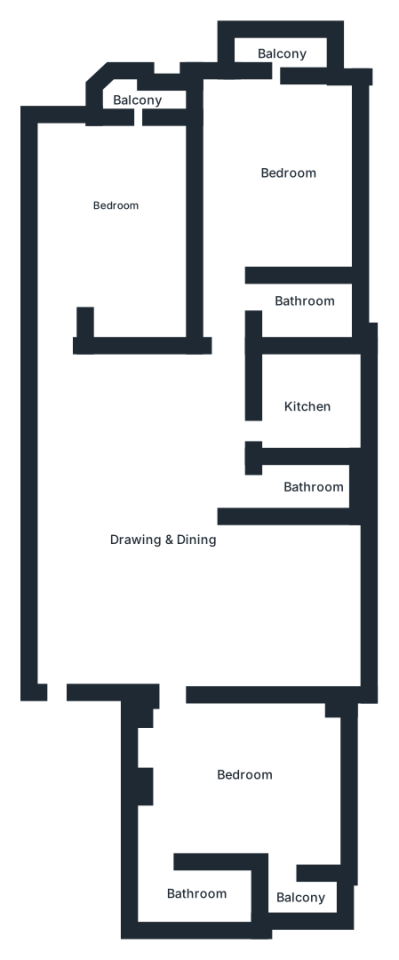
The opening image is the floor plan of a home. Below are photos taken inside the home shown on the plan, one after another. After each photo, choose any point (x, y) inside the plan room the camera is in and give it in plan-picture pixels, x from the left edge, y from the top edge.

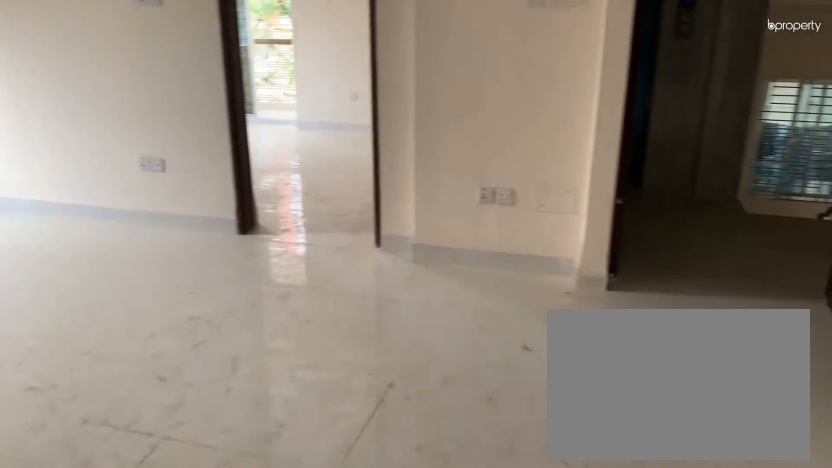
(172, 579)
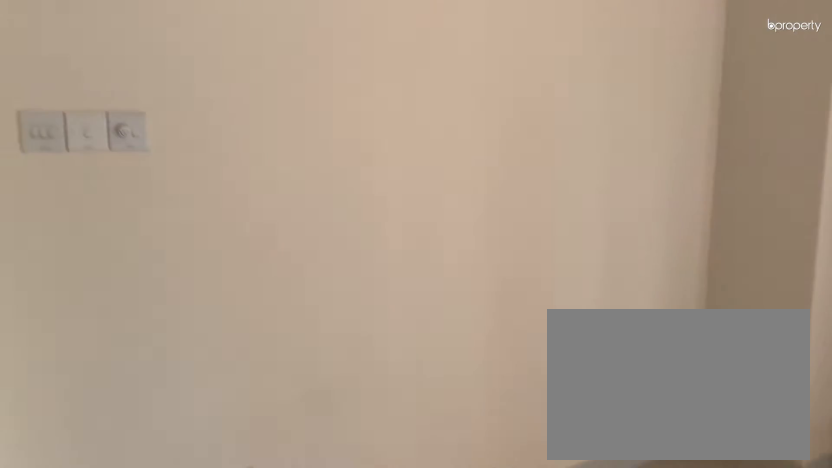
(240, 797)
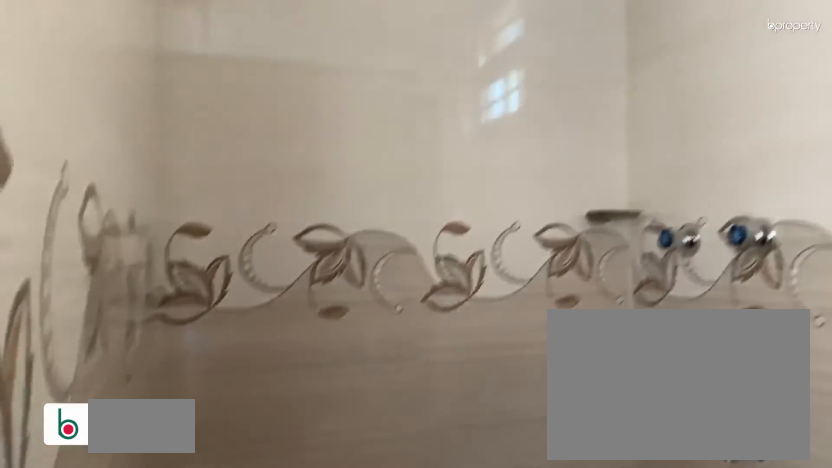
(192, 890)
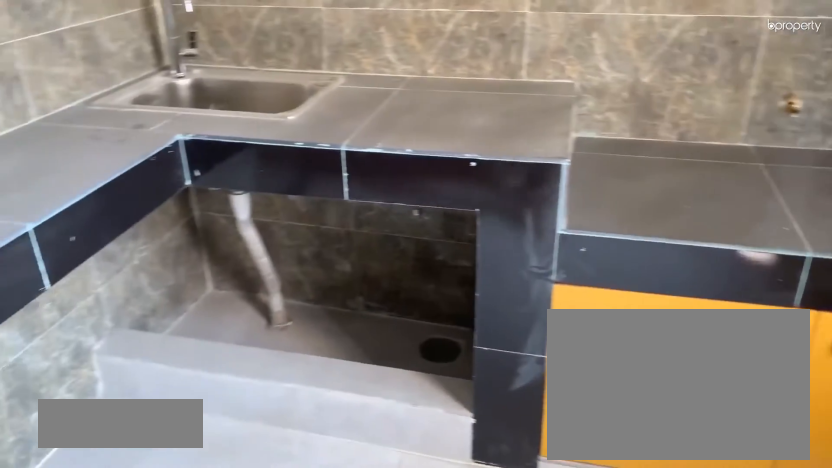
(311, 409)
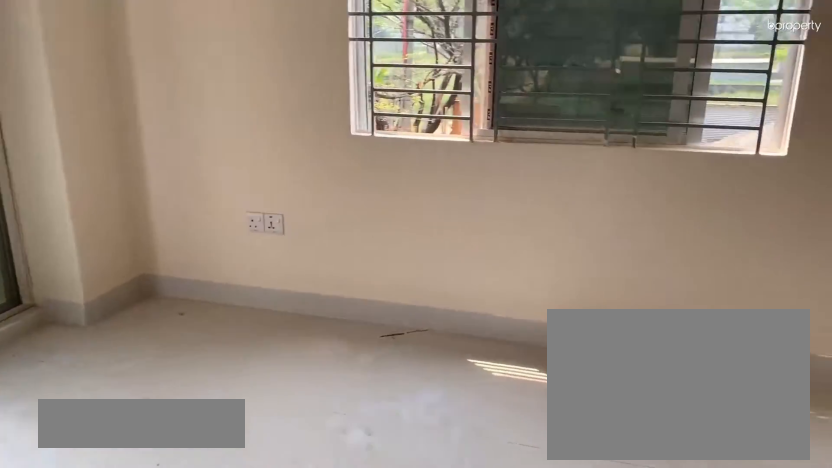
(277, 151)
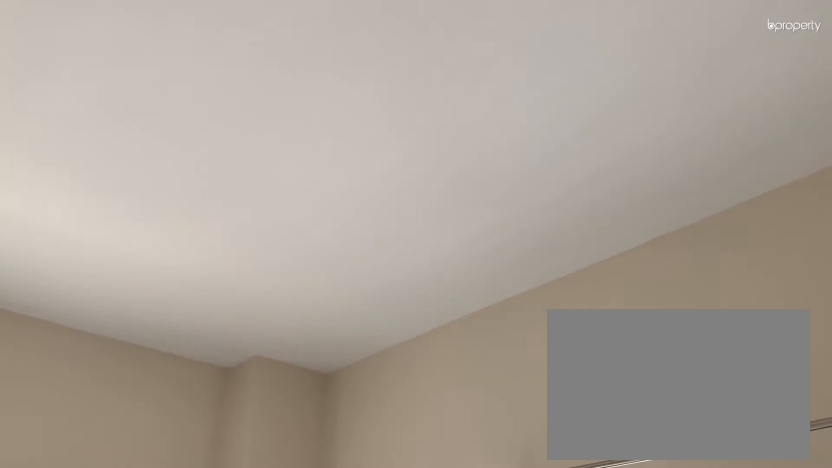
(277, 151)
